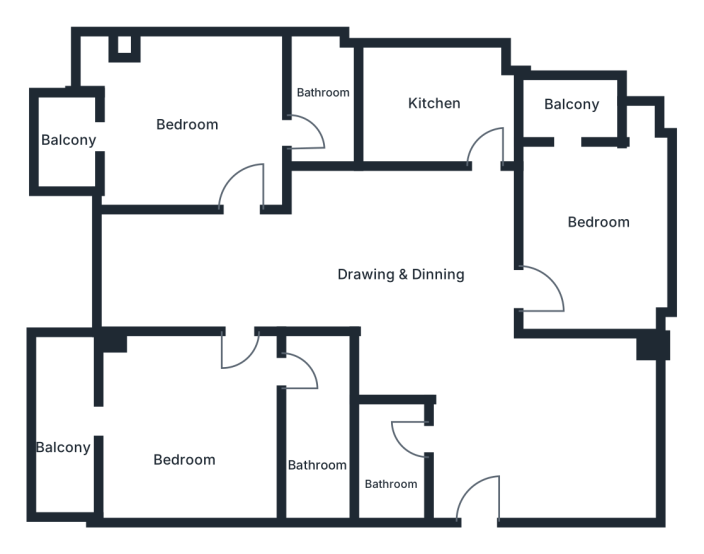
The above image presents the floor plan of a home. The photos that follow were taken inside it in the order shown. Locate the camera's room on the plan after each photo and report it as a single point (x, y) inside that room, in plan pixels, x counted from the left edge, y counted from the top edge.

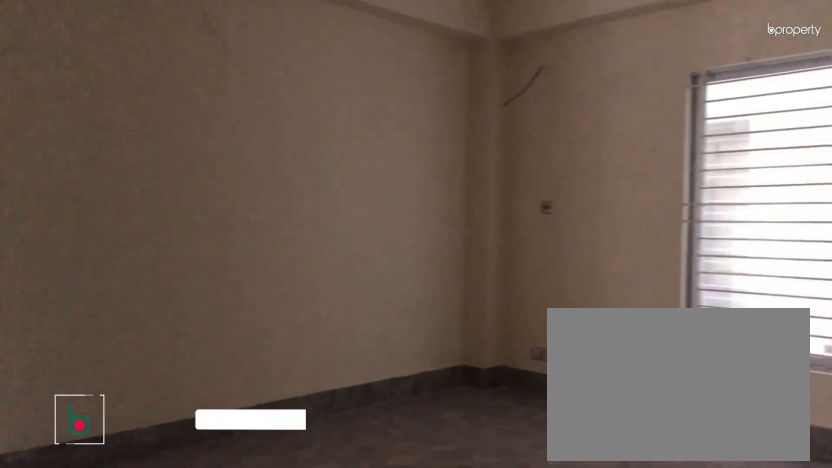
(569, 430)
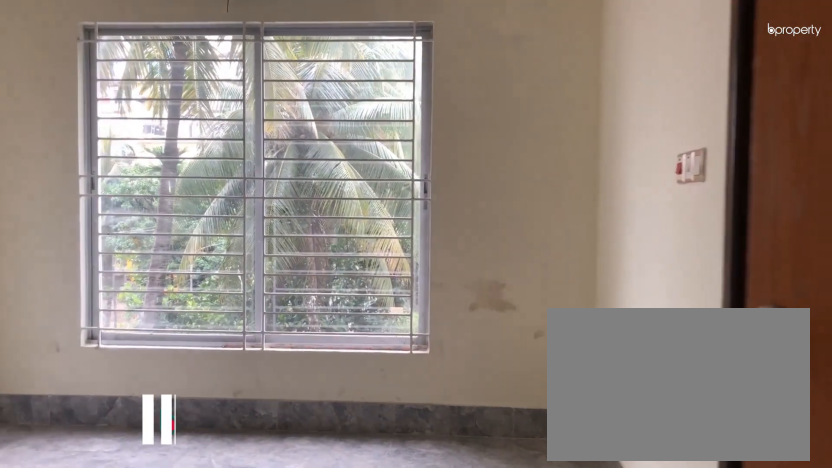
(188, 127)
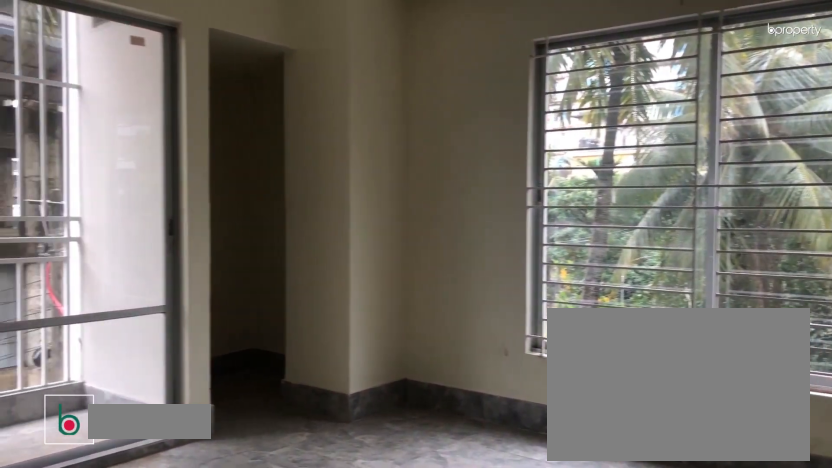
(188, 127)
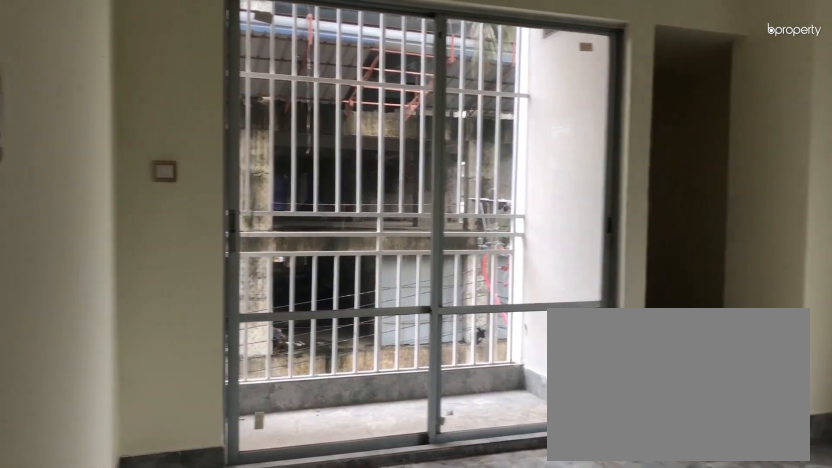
(188, 127)
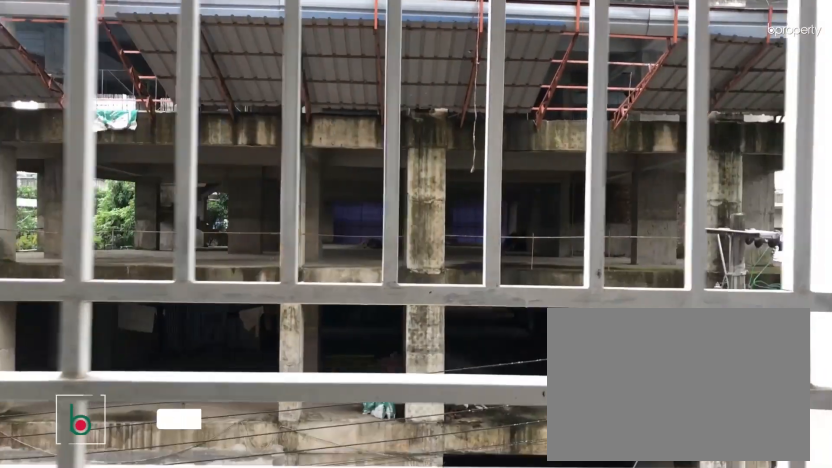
(70, 139)
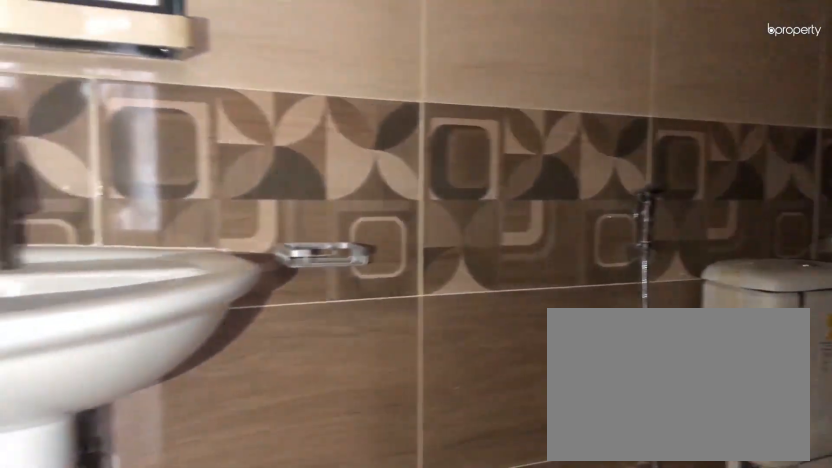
(313, 436)
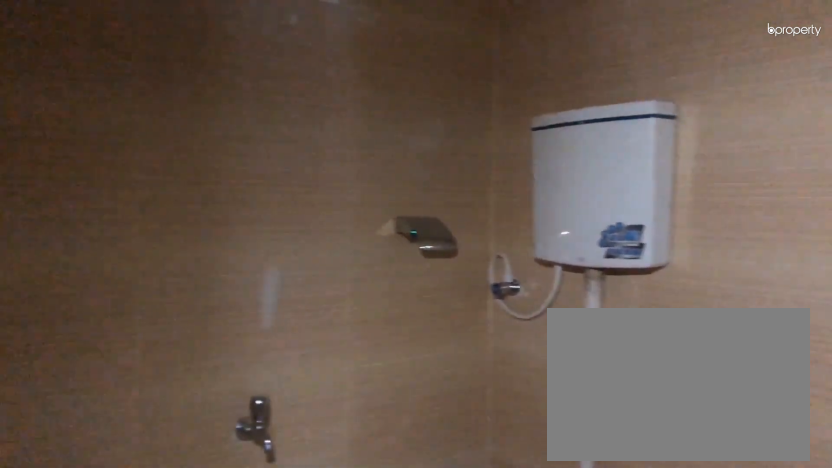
(395, 462)
